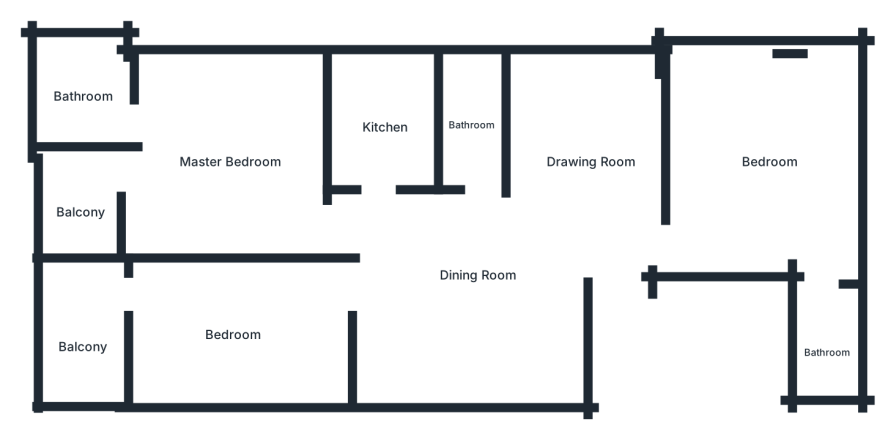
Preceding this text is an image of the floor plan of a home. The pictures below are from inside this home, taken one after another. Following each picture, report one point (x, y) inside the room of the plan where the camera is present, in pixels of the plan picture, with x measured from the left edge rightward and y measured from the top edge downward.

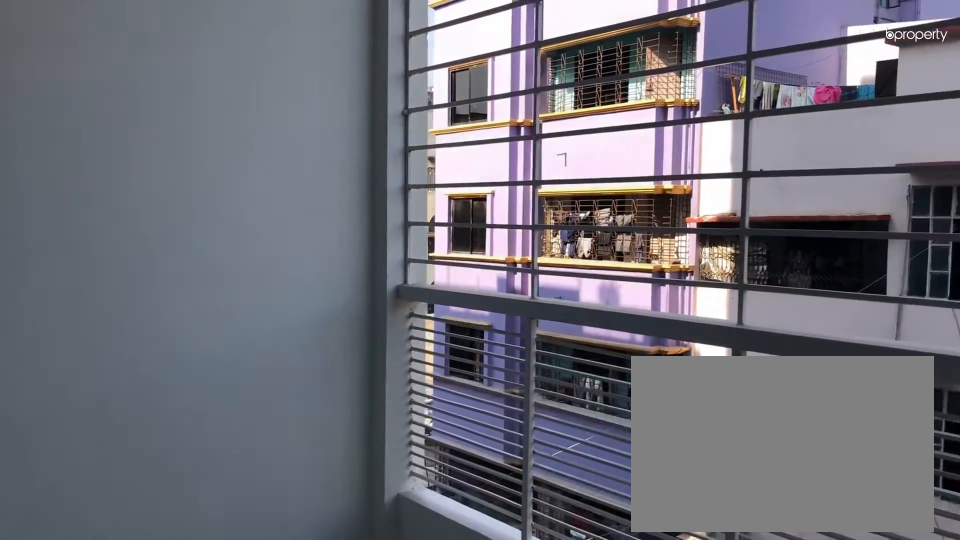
(90, 338)
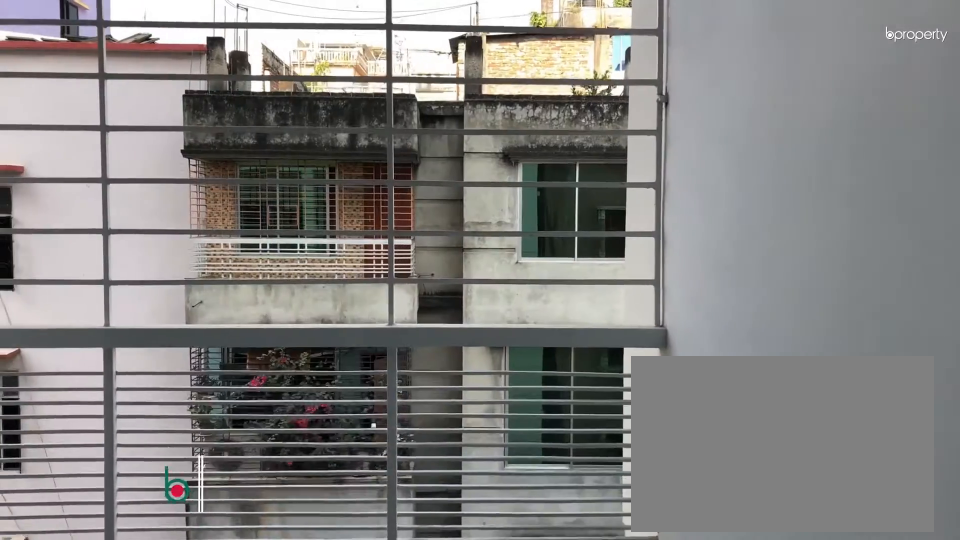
(84, 213)
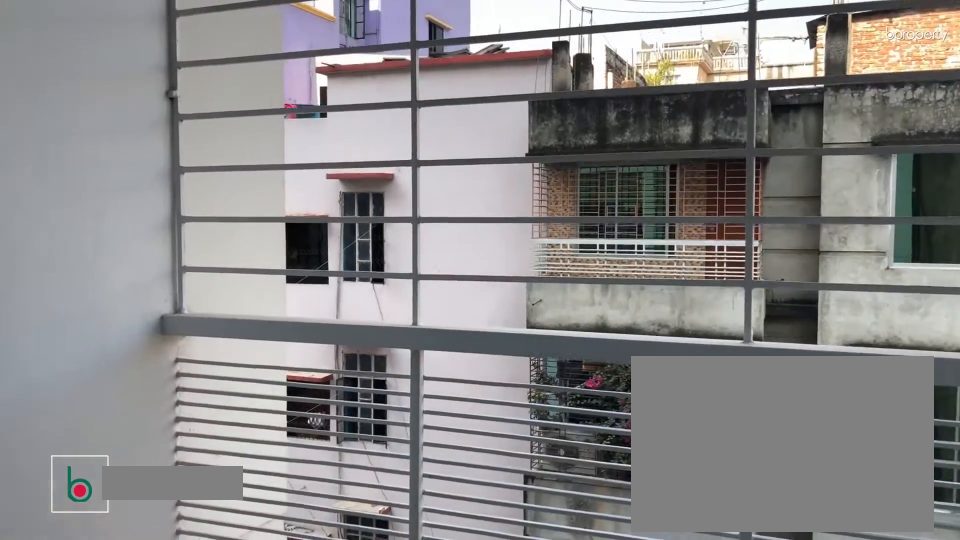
(84, 213)
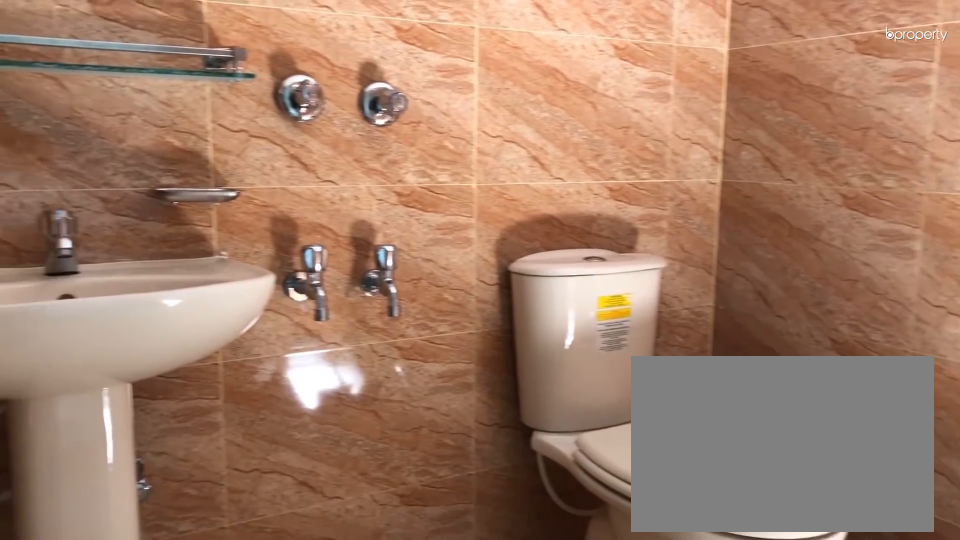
(83, 106)
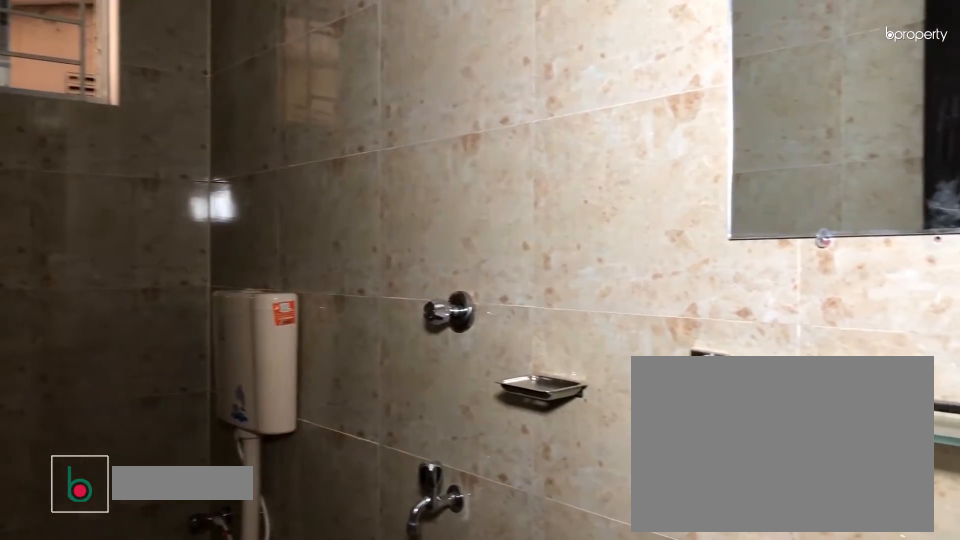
(475, 130)
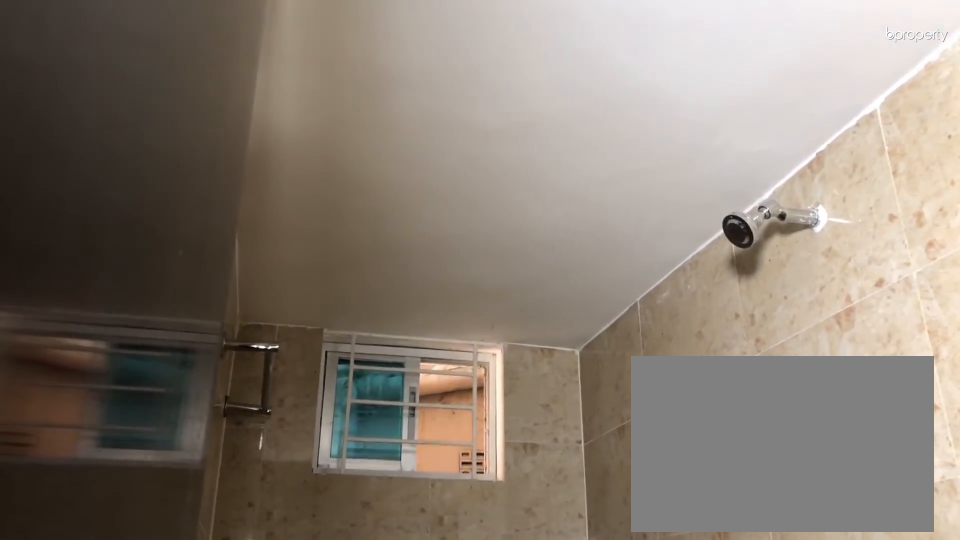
(475, 130)
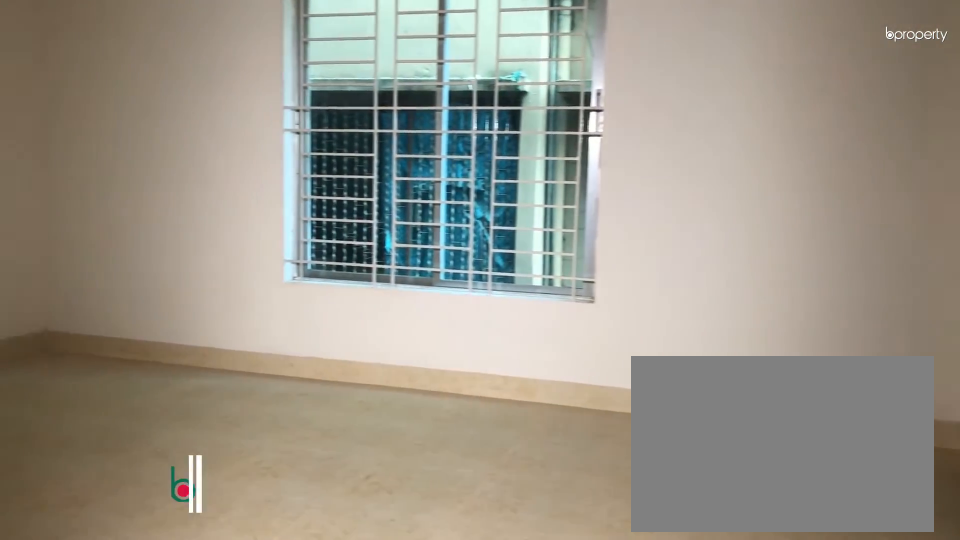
(770, 167)
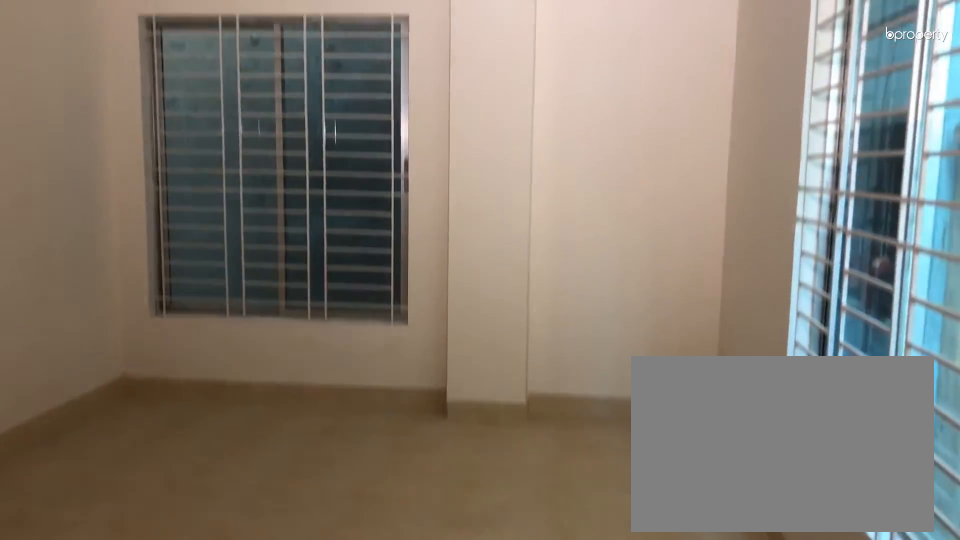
(770, 167)
